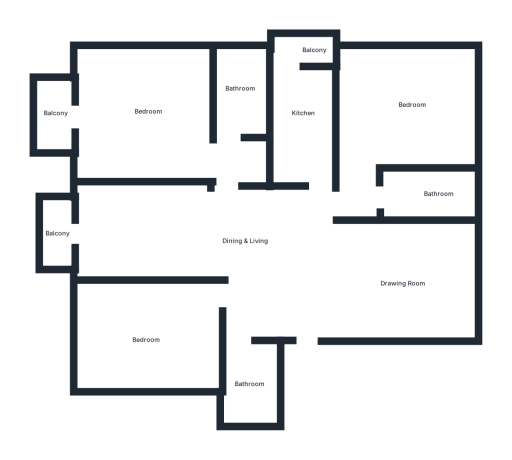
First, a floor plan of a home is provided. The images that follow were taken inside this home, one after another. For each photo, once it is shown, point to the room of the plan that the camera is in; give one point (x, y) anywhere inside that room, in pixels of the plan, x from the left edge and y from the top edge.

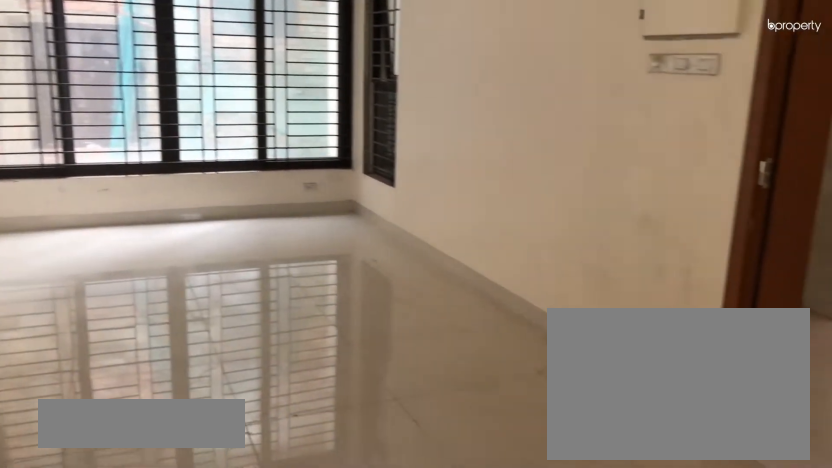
(401, 280)
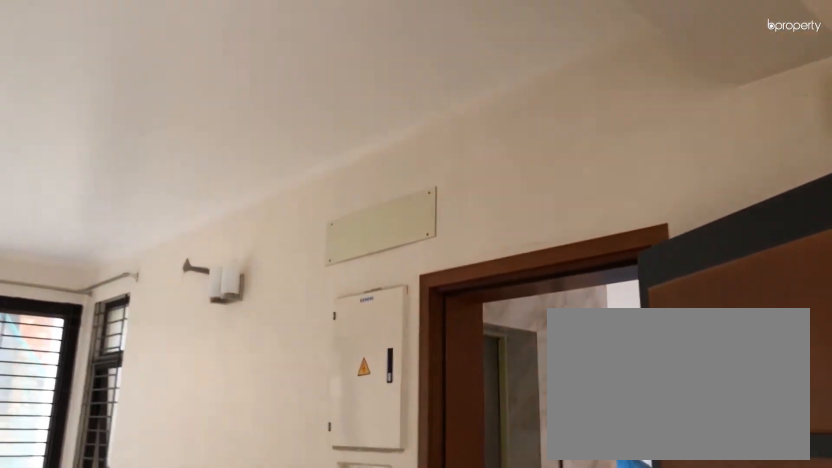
(401, 280)
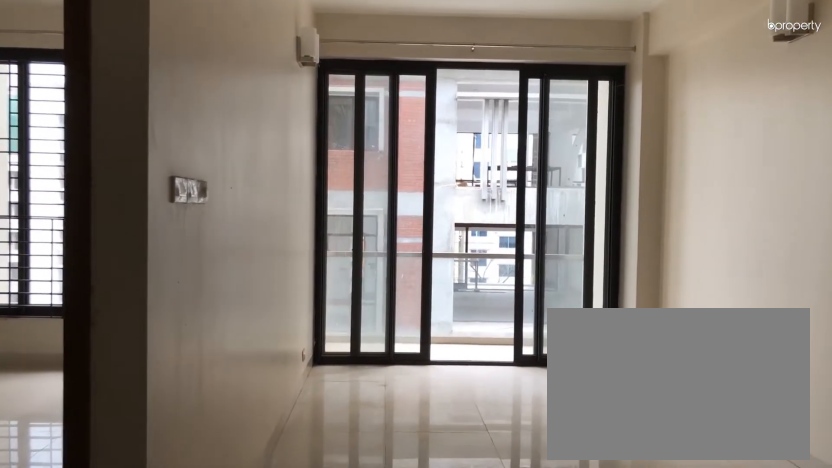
(141, 239)
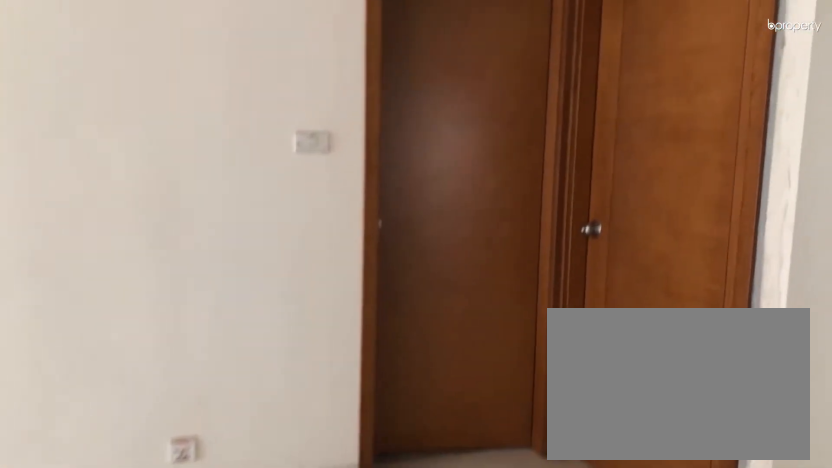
(274, 258)
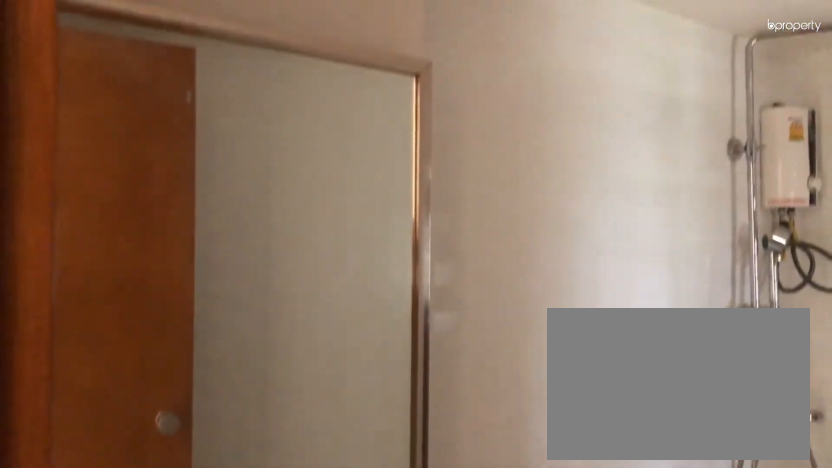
(247, 385)
